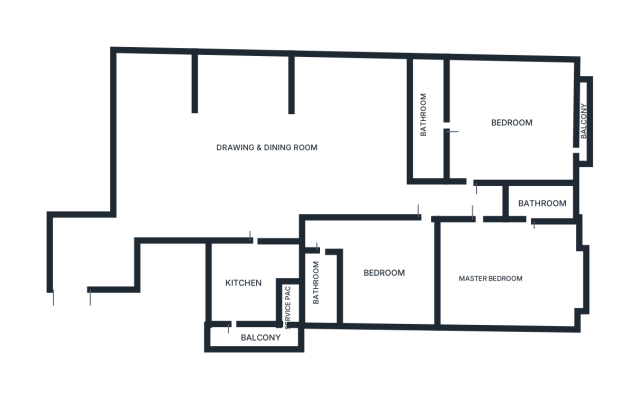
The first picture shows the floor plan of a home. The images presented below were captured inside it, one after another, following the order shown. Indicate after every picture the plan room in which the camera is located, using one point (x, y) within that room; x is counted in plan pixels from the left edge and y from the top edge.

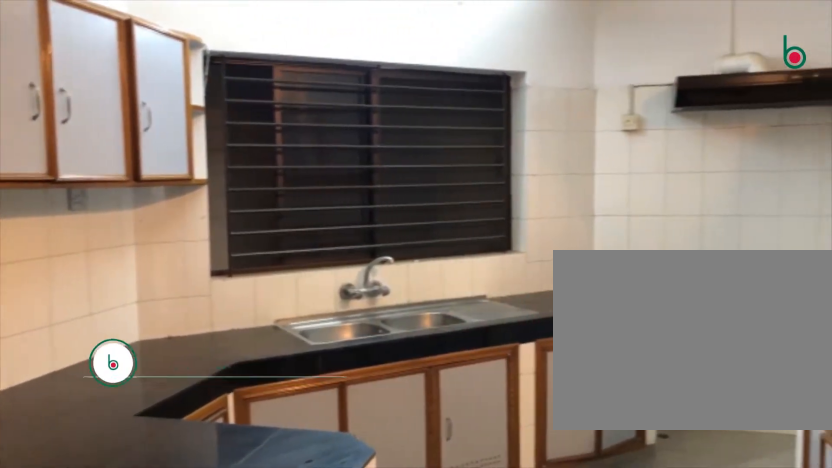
(239, 278)
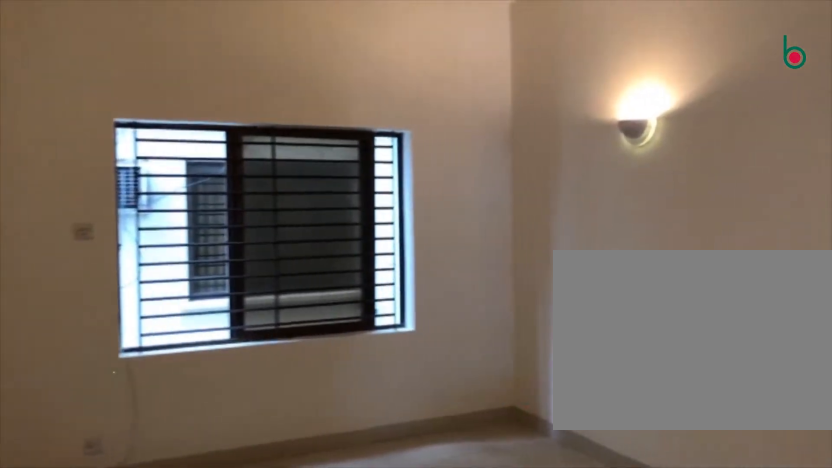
(381, 257)
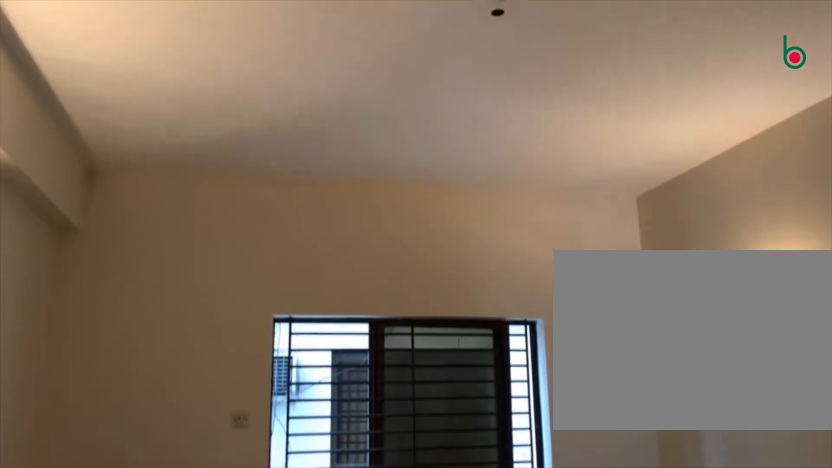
(381, 257)
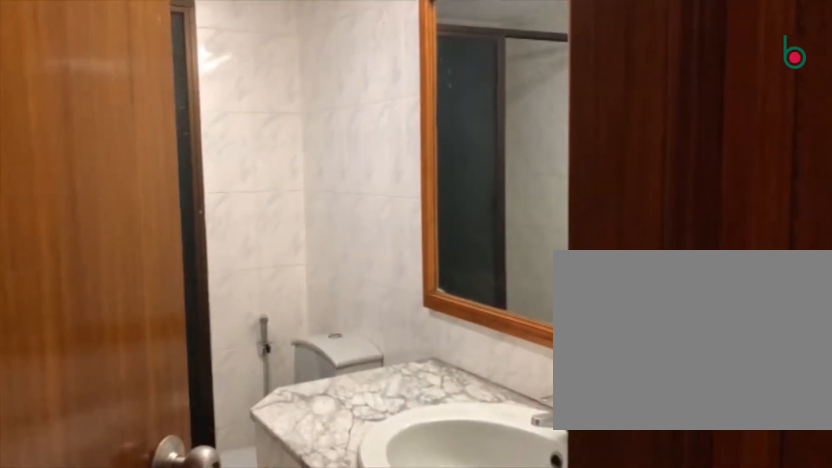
(324, 275)
